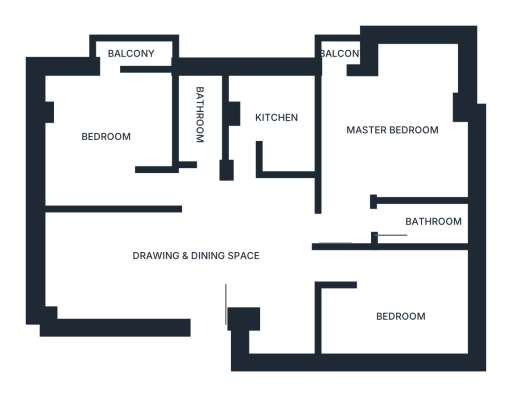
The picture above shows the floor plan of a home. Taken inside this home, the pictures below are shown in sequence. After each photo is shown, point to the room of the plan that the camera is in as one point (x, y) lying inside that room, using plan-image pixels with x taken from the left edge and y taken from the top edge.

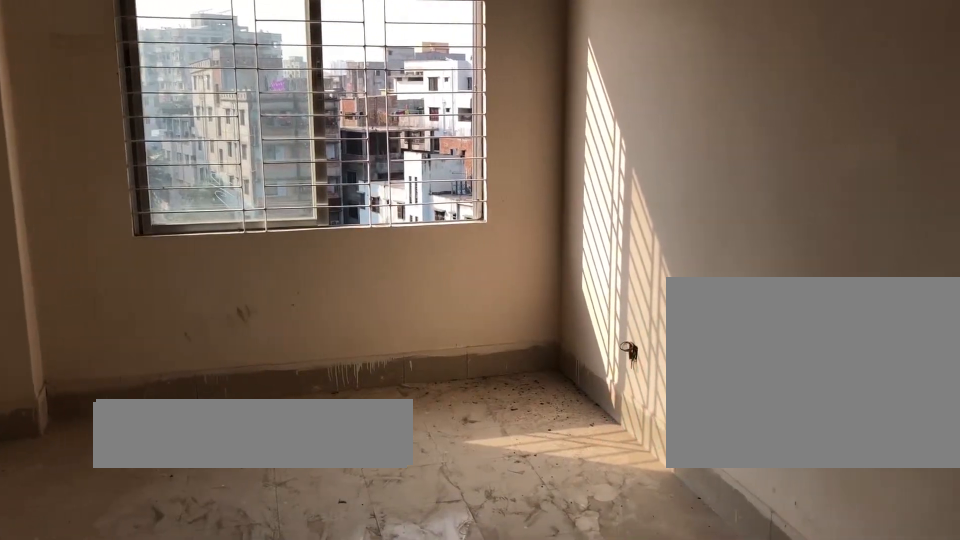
(179, 283)
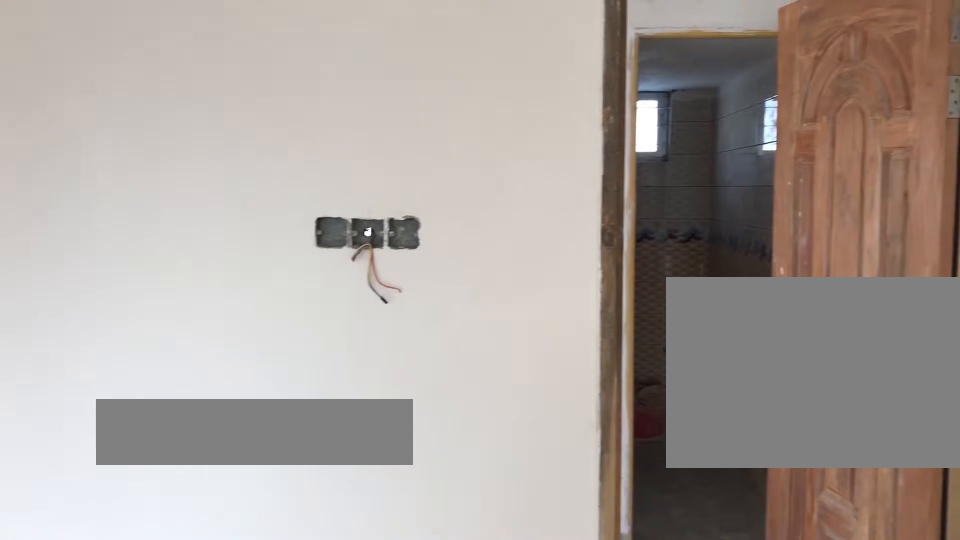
(178, 283)
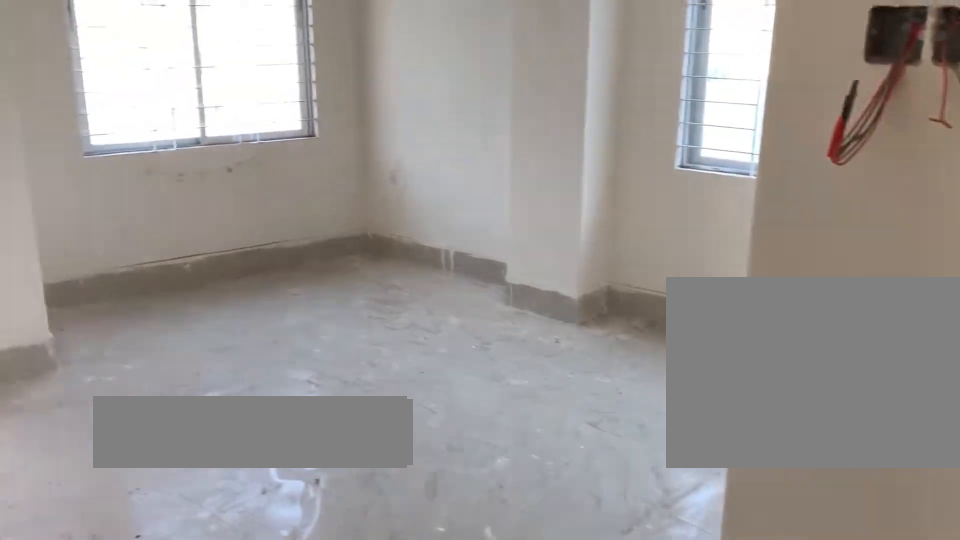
(385, 149)
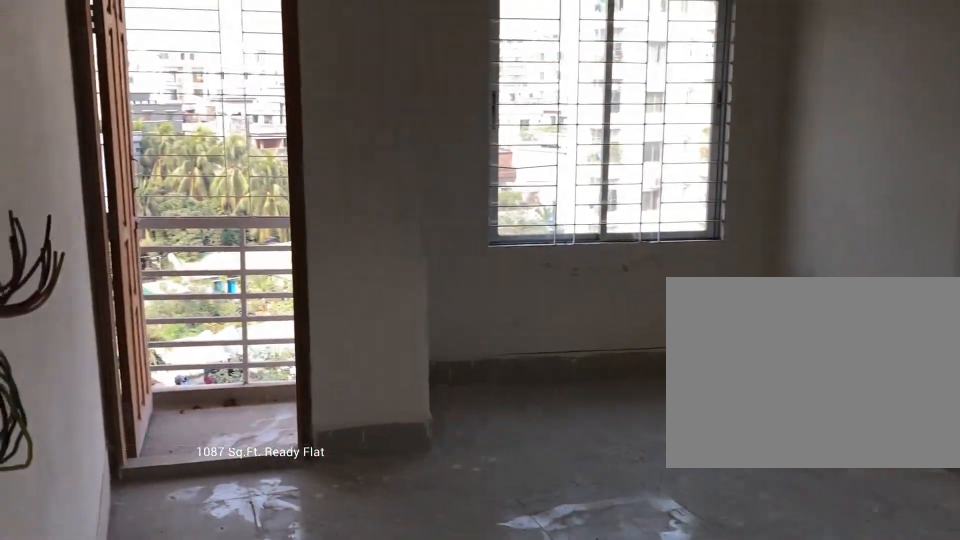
(385, 149)
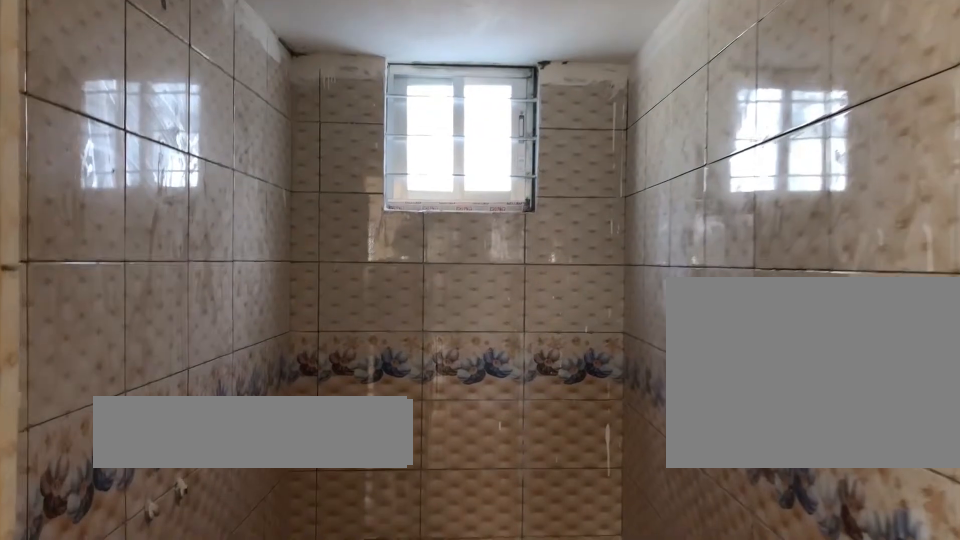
(433, 224)
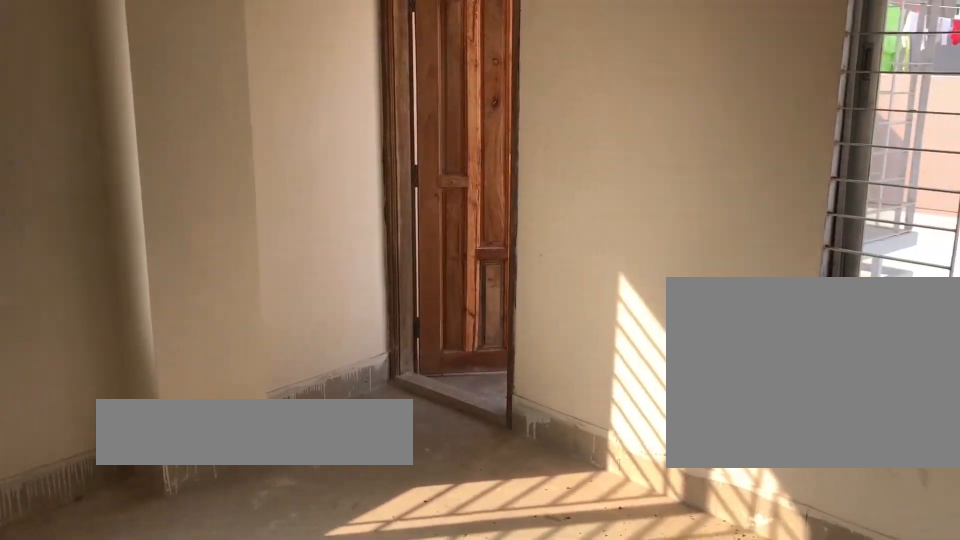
(126, 113)
